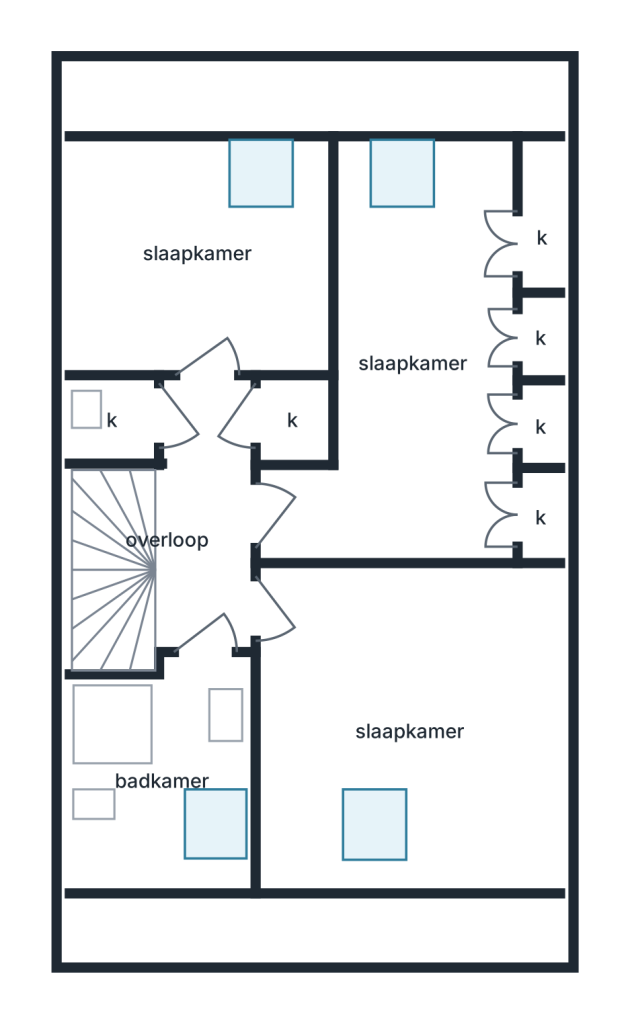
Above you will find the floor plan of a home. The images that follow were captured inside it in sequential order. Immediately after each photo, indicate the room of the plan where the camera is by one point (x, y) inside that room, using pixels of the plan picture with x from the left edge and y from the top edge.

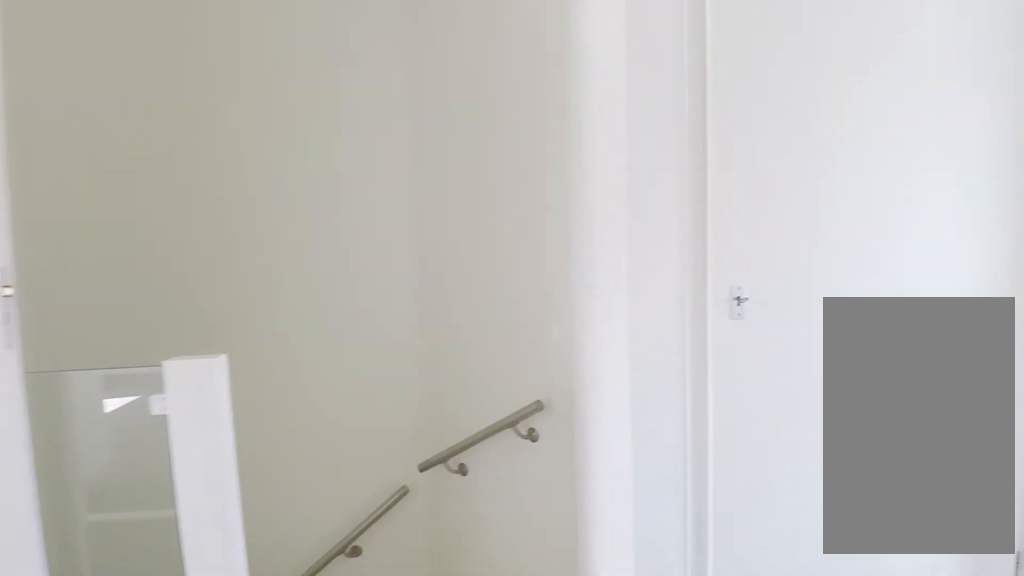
(203, 516)
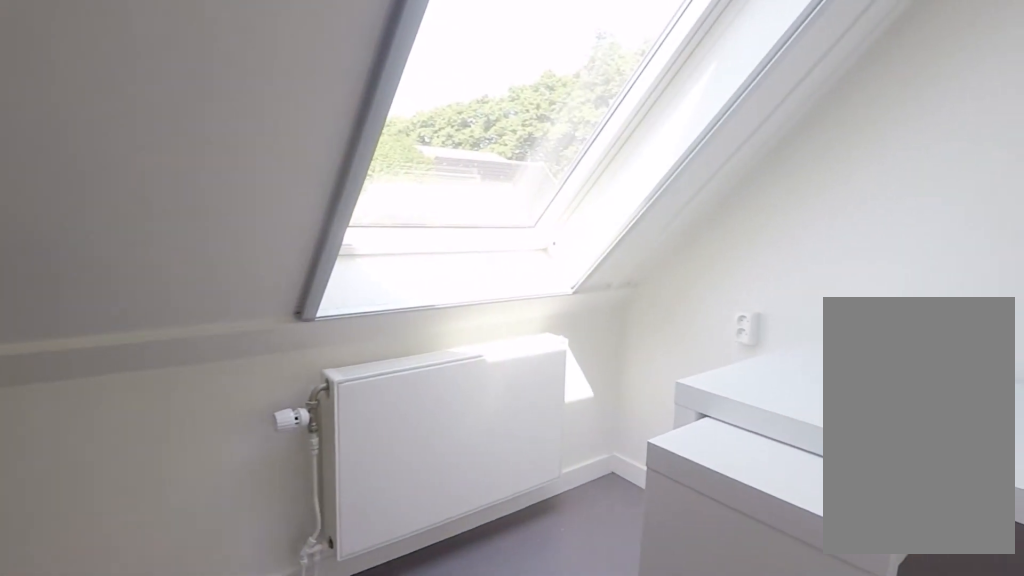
(198, 284)
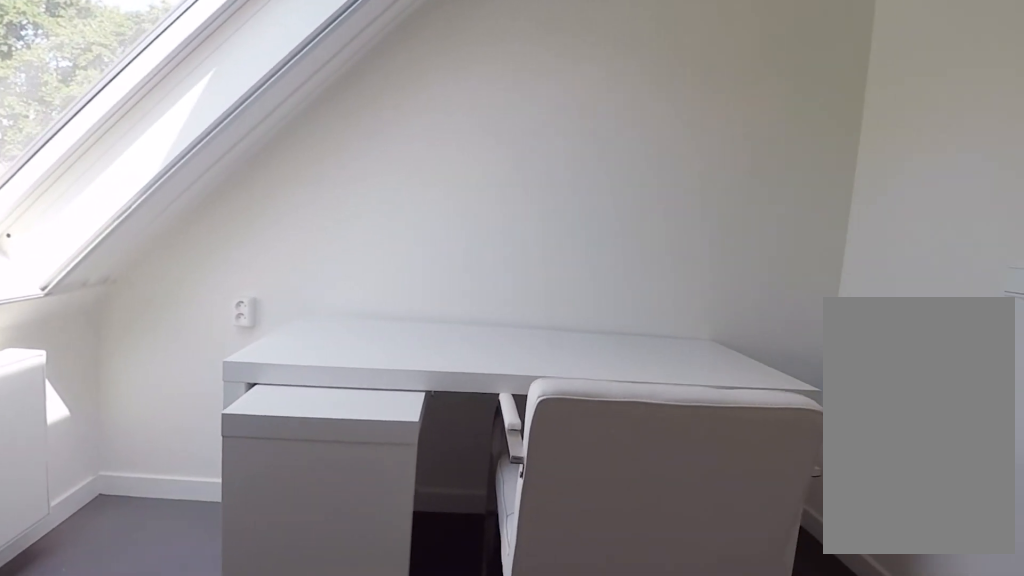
(198, 284)
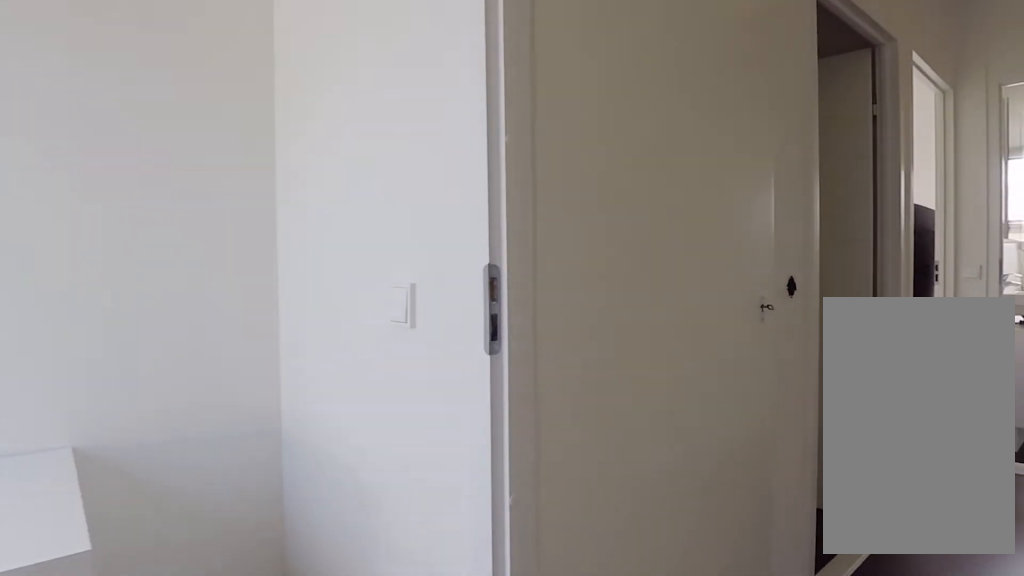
(198, 284)
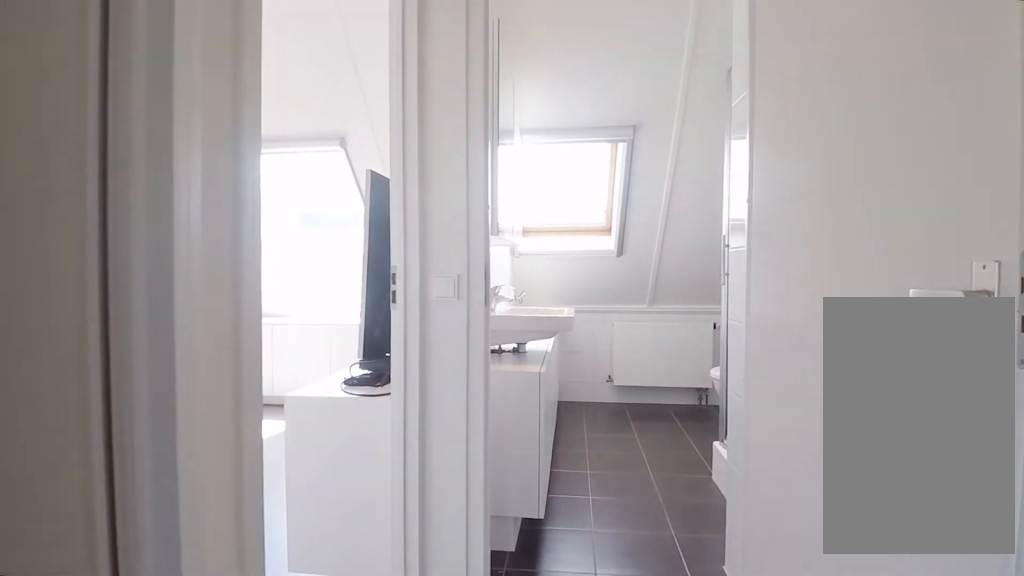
(203, 516)
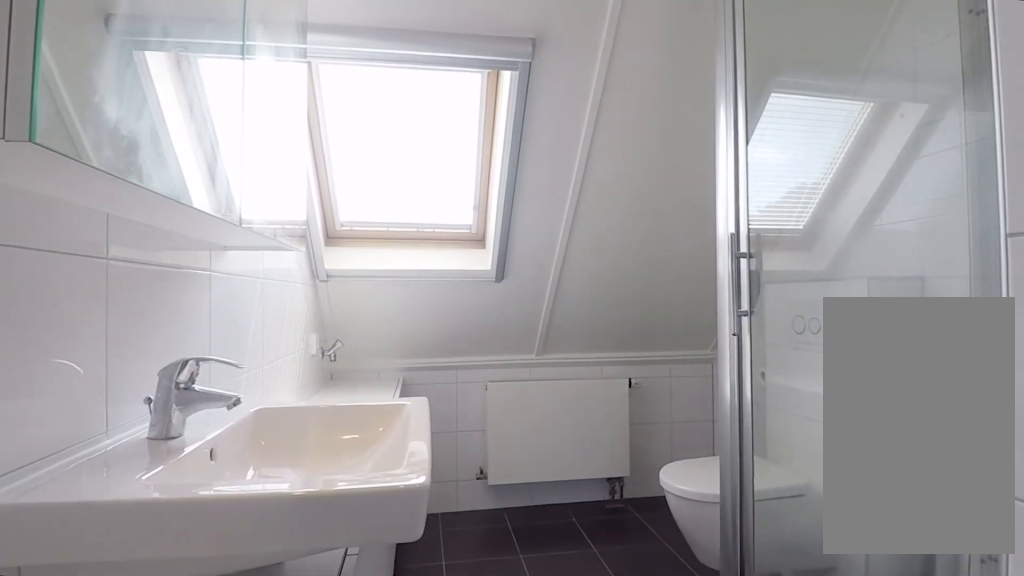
(168, 752)
